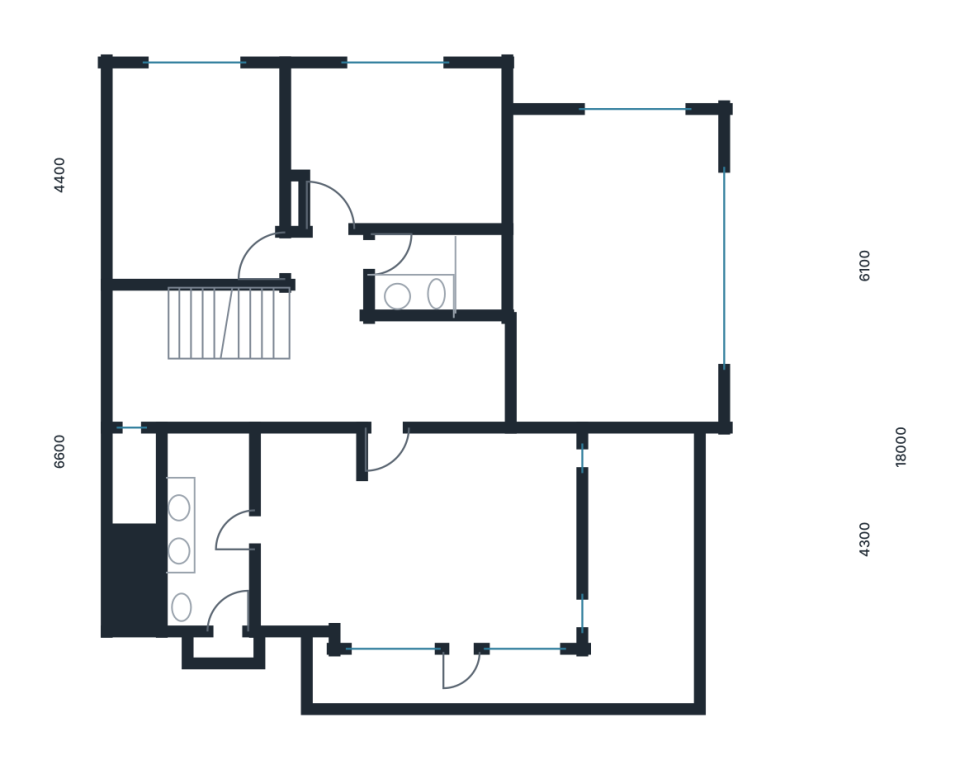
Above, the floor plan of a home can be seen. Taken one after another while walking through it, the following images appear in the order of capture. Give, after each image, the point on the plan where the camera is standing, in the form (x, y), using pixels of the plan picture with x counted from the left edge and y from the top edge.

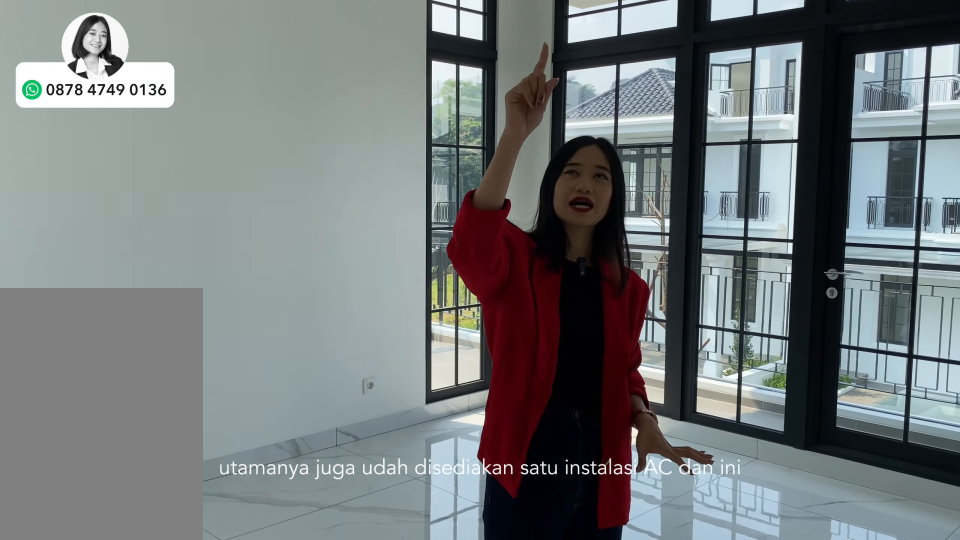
(486, 505)
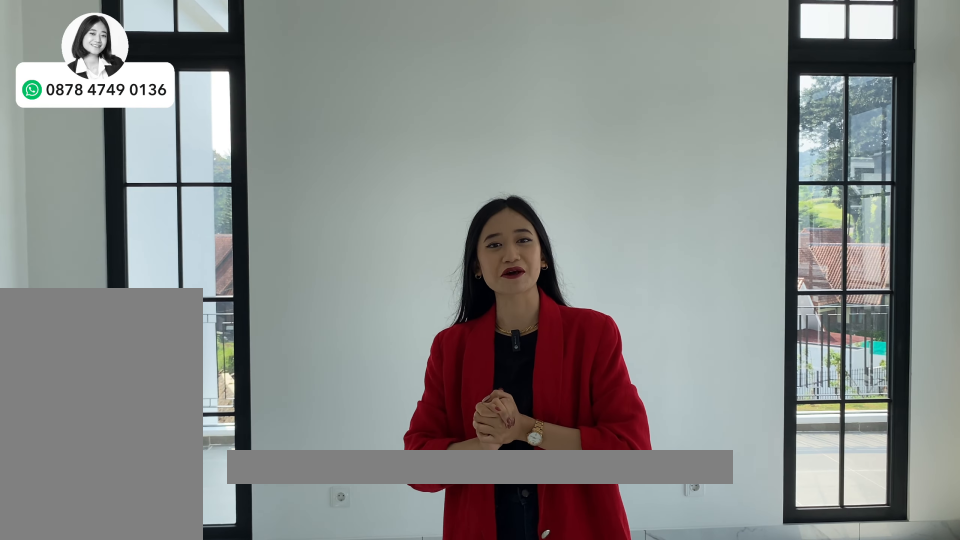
(486, 505)
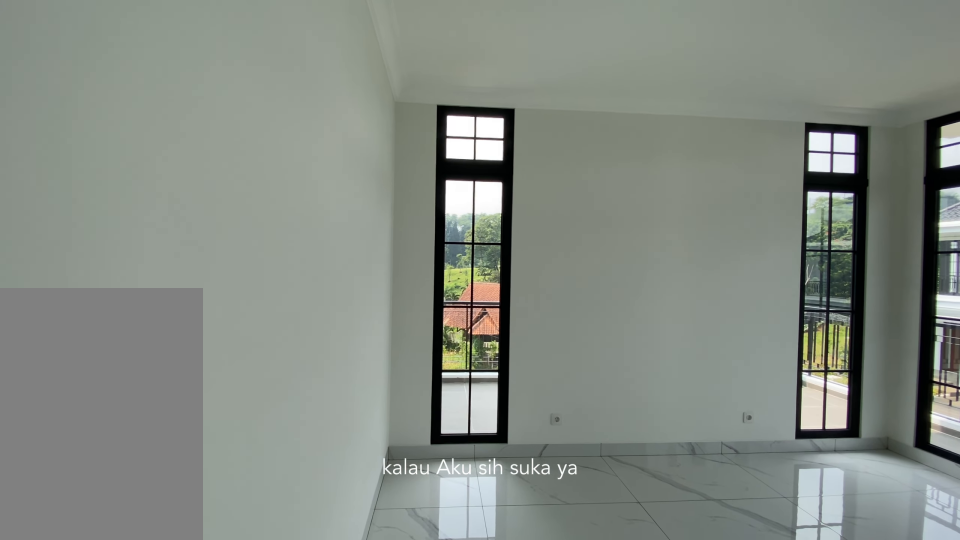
(486, 505)
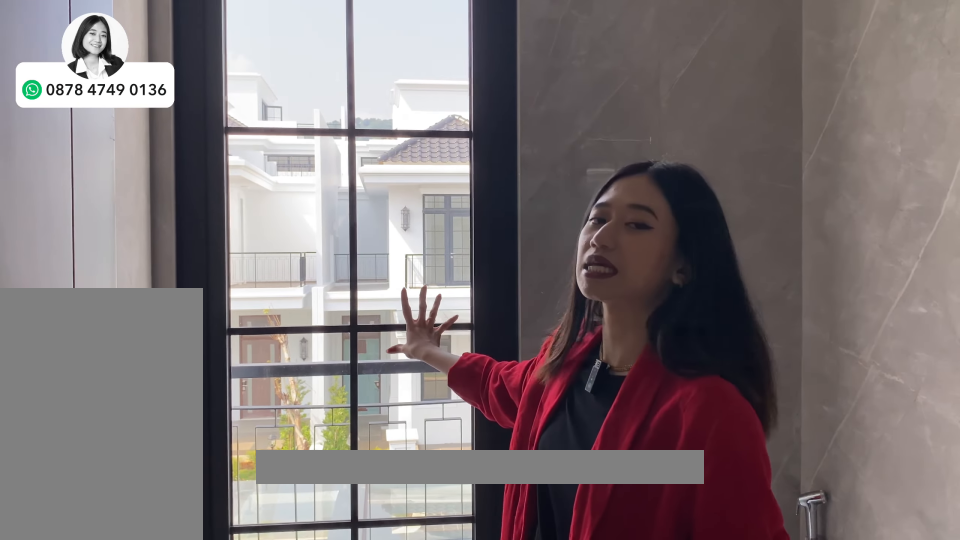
(221, 518)
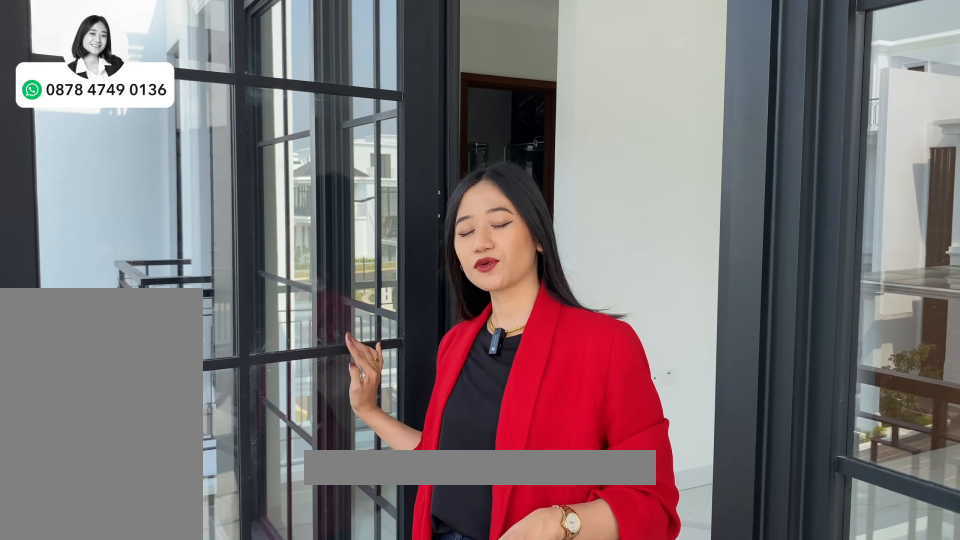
(503, 683)
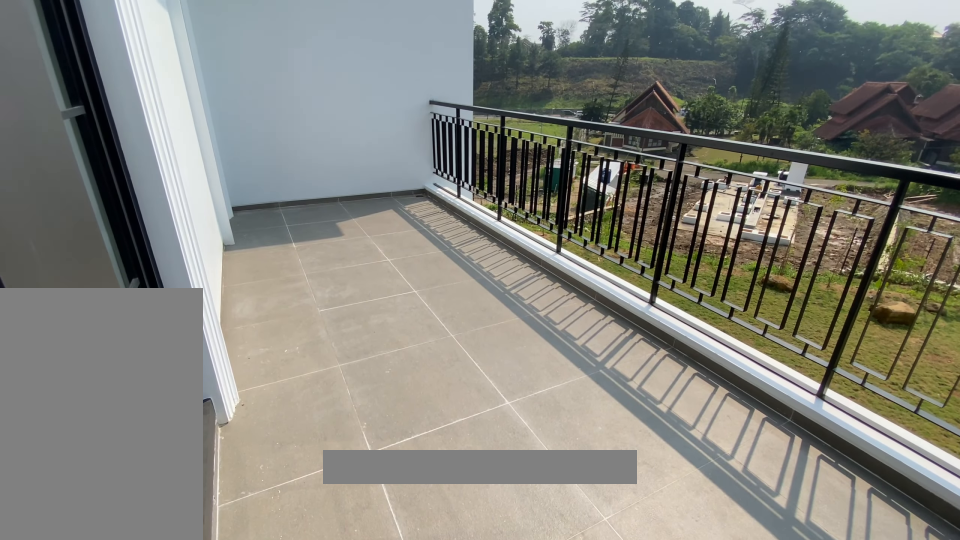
(653, 552)
